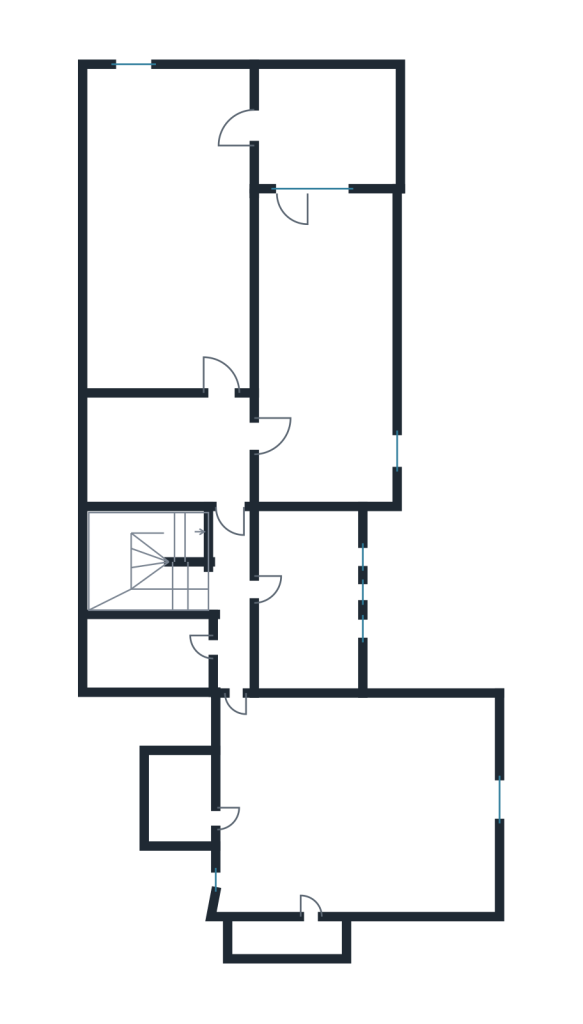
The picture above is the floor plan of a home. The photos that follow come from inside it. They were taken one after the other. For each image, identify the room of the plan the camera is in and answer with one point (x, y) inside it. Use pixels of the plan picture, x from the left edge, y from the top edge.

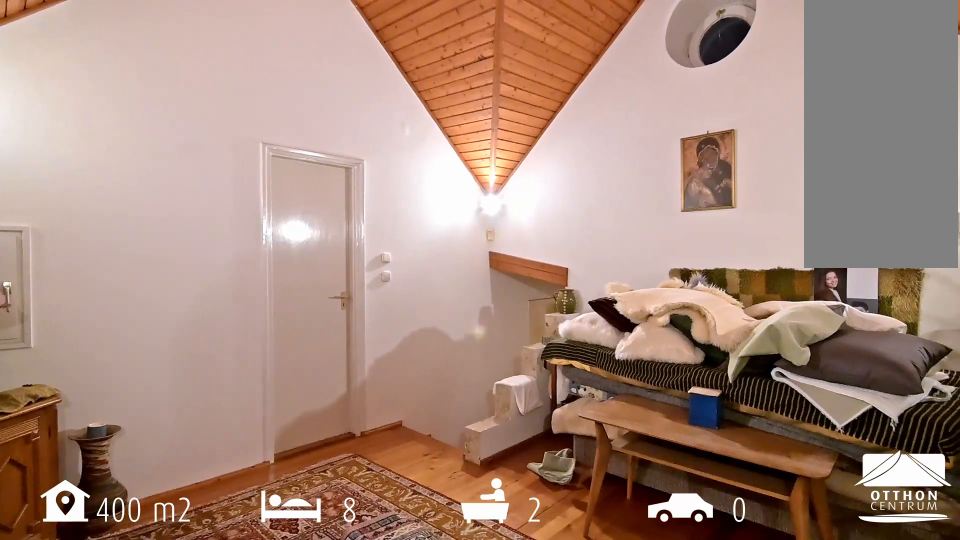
(364, 812)
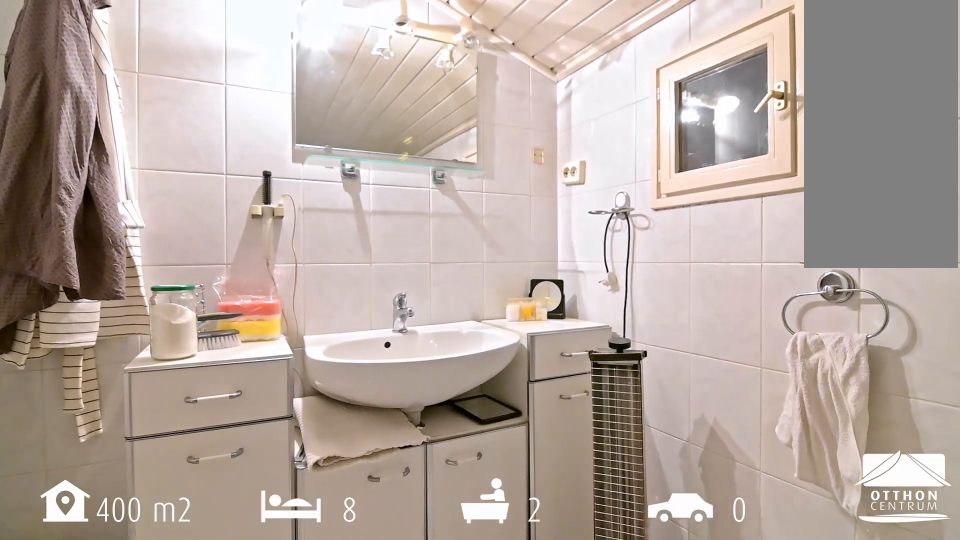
(307, 599)
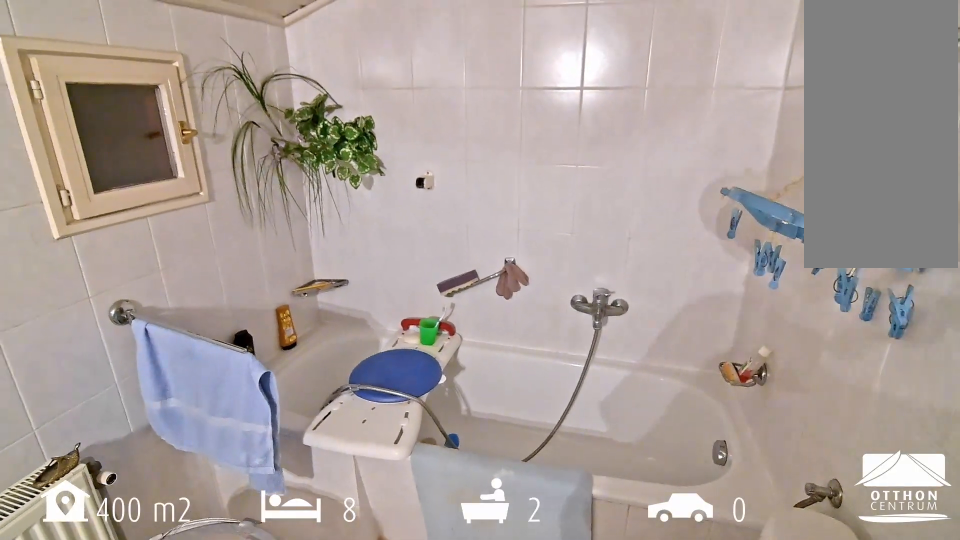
(307, 600)
